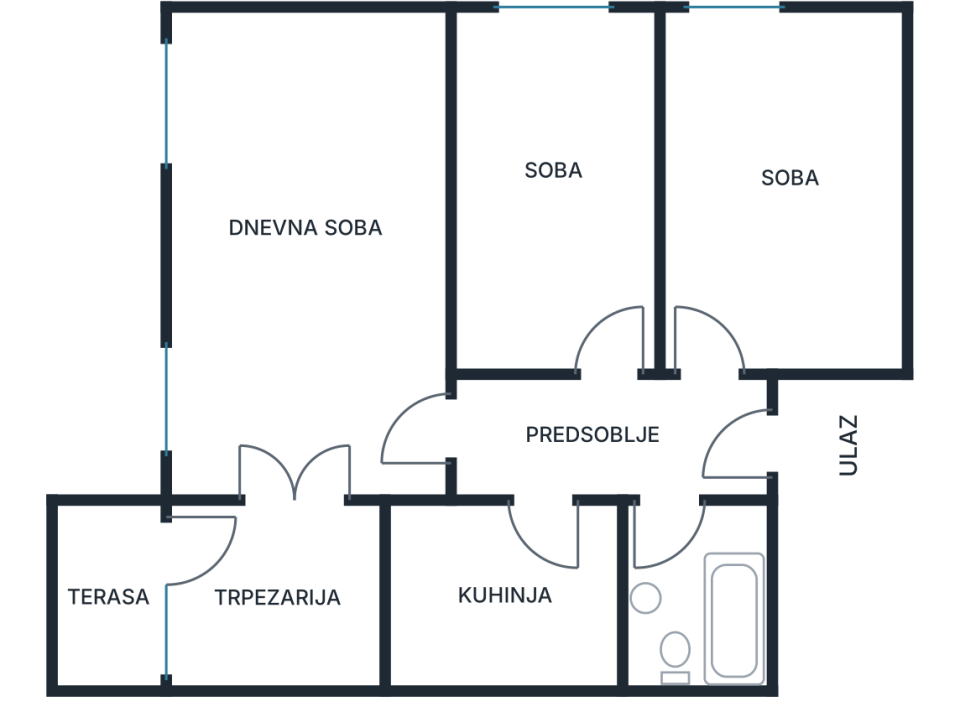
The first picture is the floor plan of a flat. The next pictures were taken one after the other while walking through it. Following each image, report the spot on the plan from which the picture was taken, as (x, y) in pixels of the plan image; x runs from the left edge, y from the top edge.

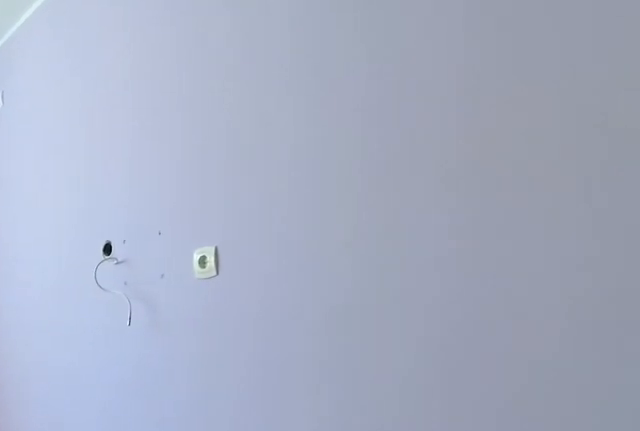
(809, 208)
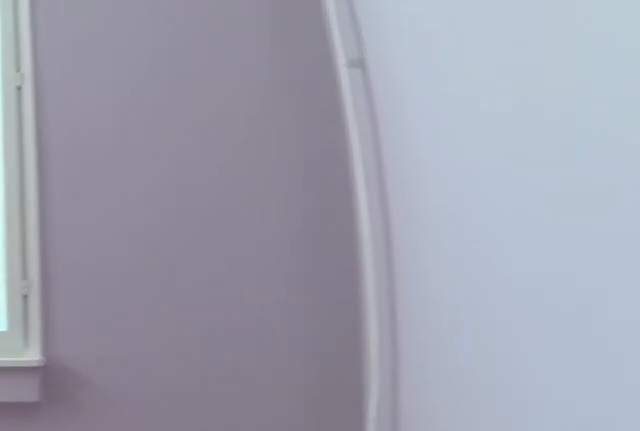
(869, 133)
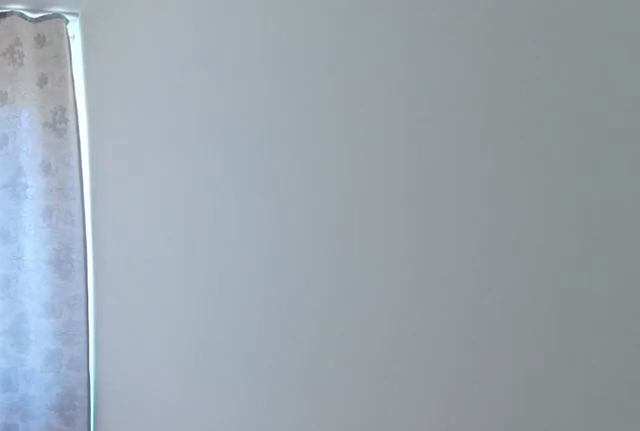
(589, 219)
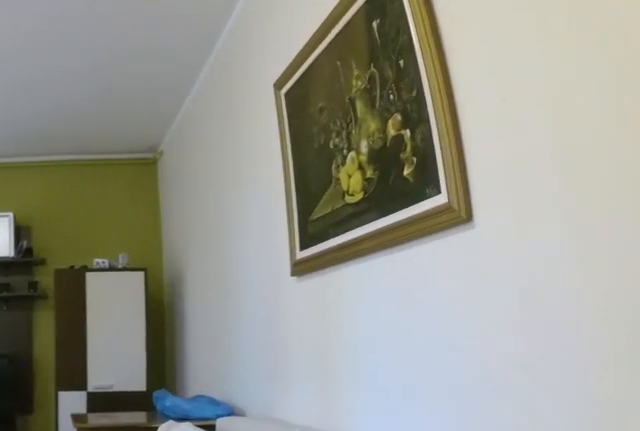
(391, 349)
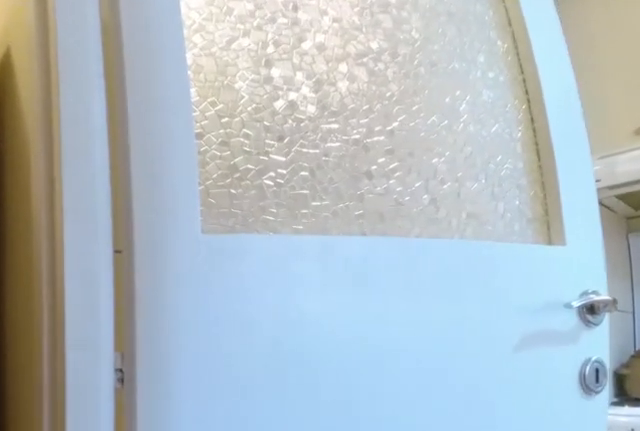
(525, 461)
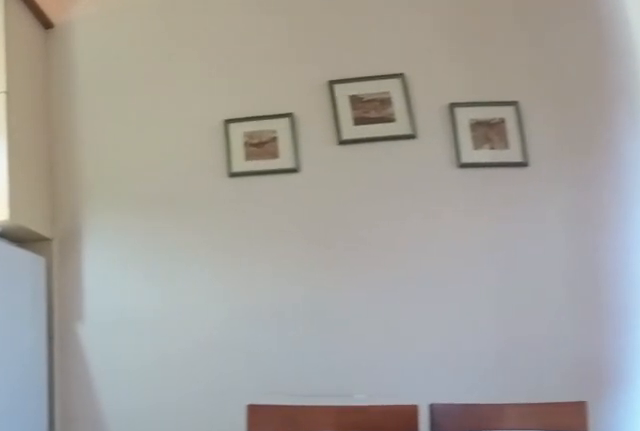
(239, 511)
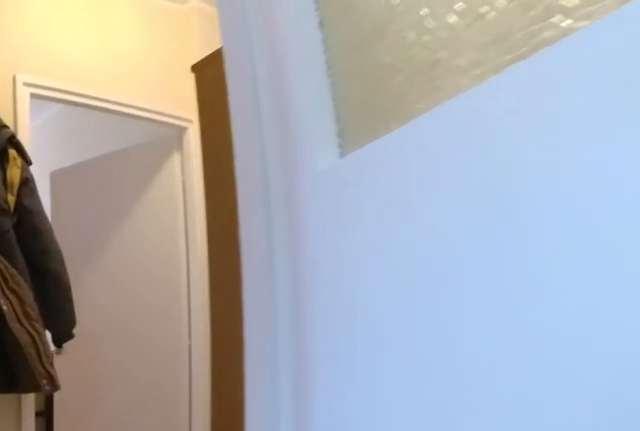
(530, 577)
